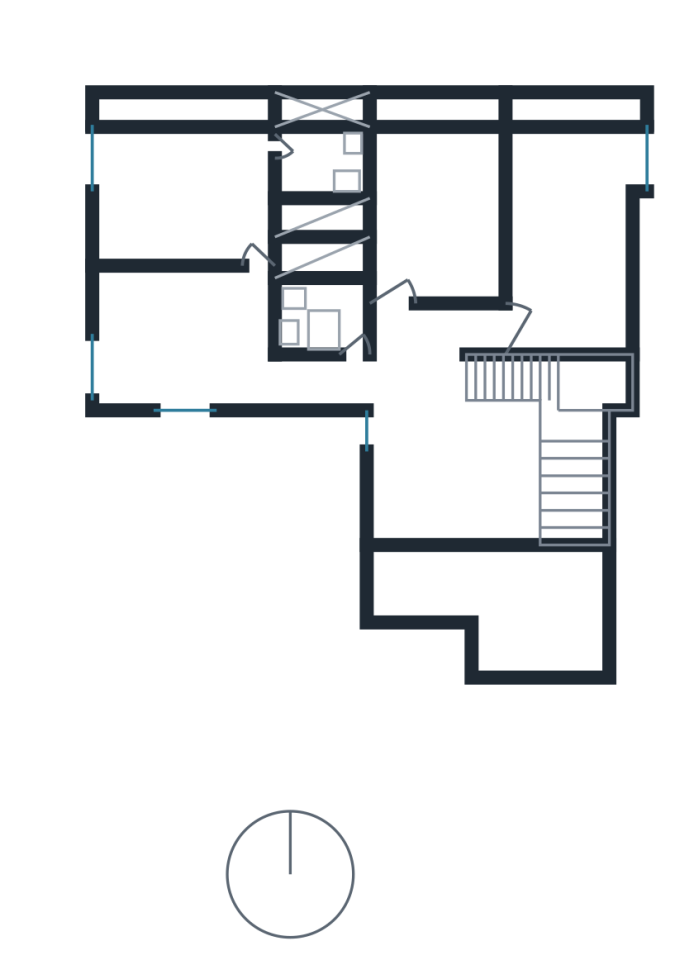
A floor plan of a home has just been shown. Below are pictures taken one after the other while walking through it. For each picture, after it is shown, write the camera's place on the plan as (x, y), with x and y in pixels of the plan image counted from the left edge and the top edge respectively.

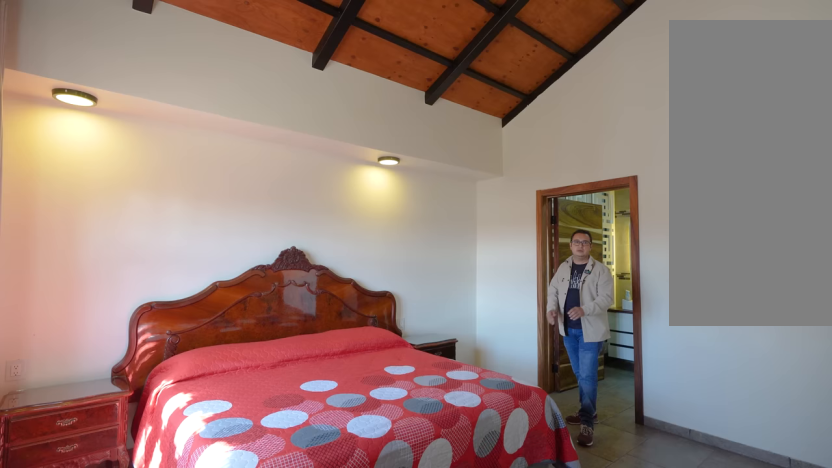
(236, 220)
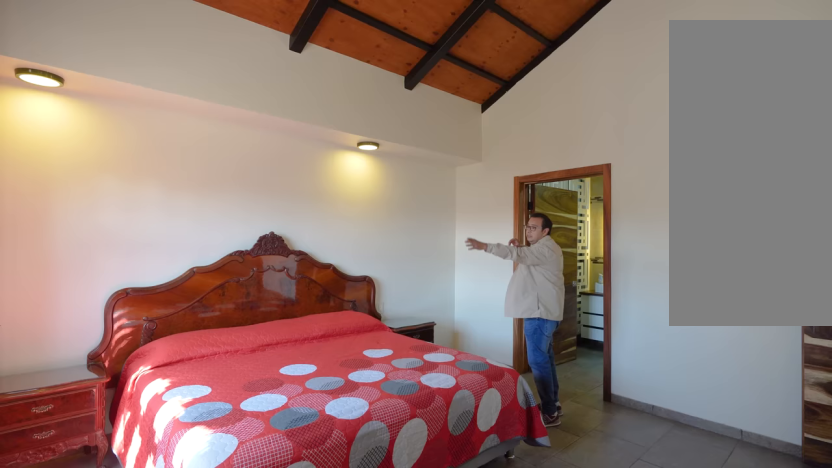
(188, 236)
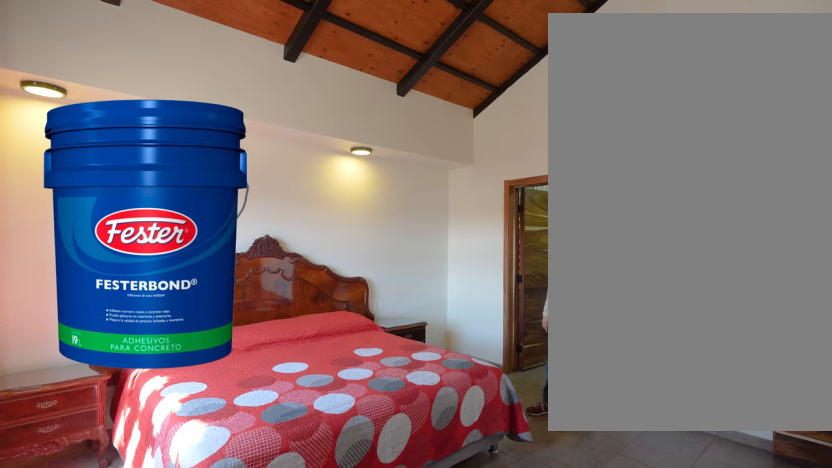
(188, 236)
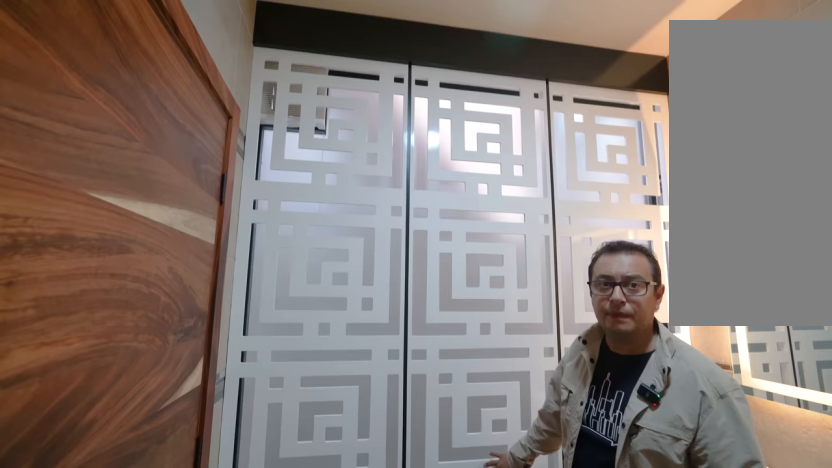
(321, 159)
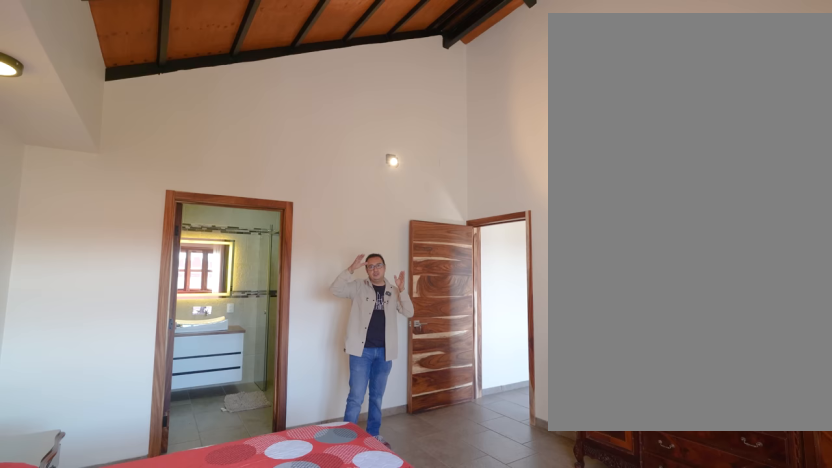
(180, 178)
